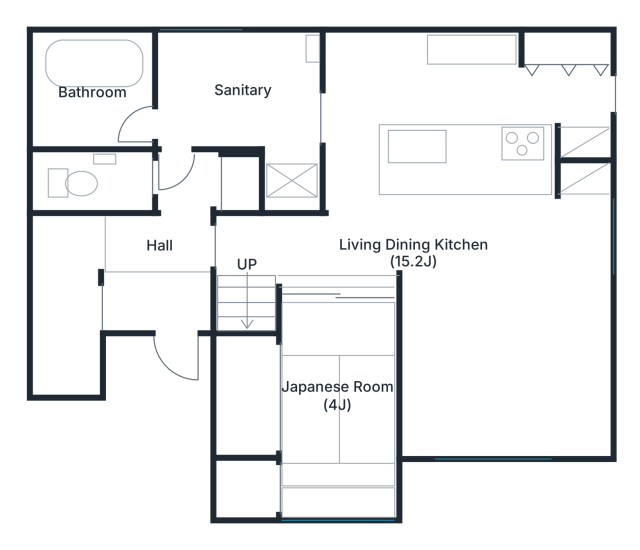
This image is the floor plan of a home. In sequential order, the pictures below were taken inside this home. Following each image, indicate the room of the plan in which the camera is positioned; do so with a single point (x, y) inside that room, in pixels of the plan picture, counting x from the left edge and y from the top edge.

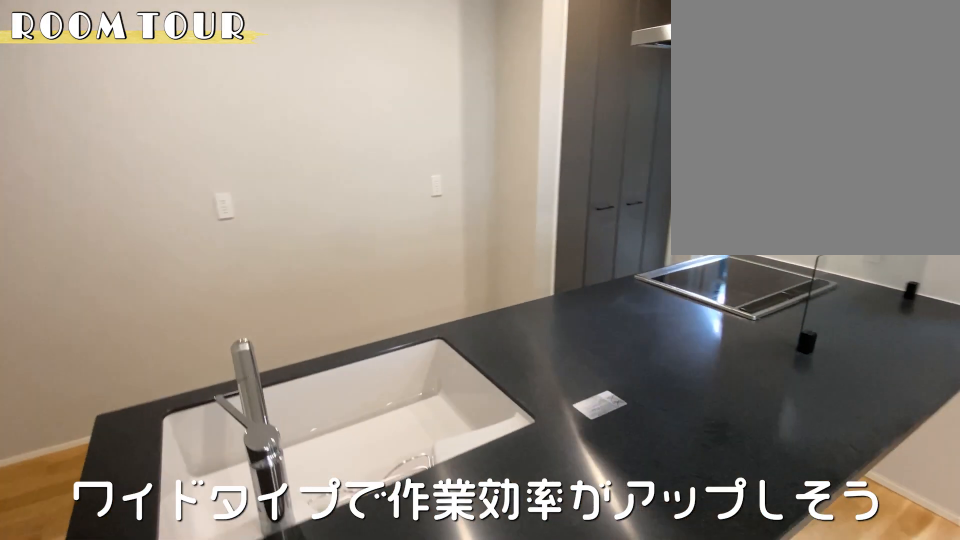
(477, 96)
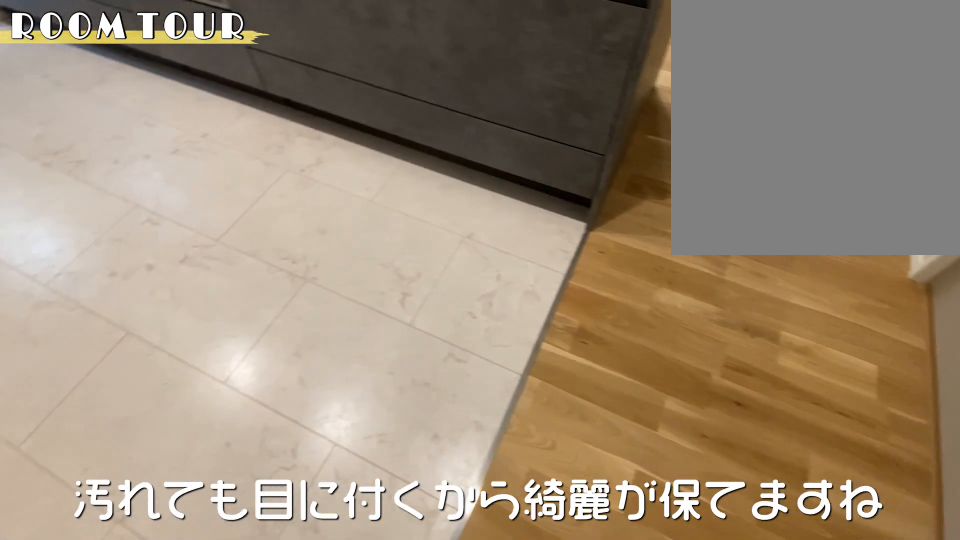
(476, 96)
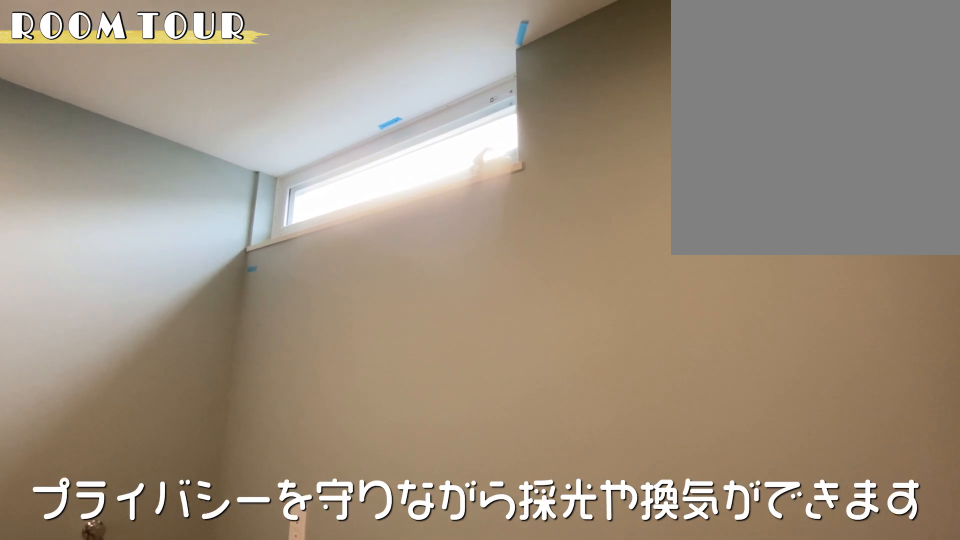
(242, 96)
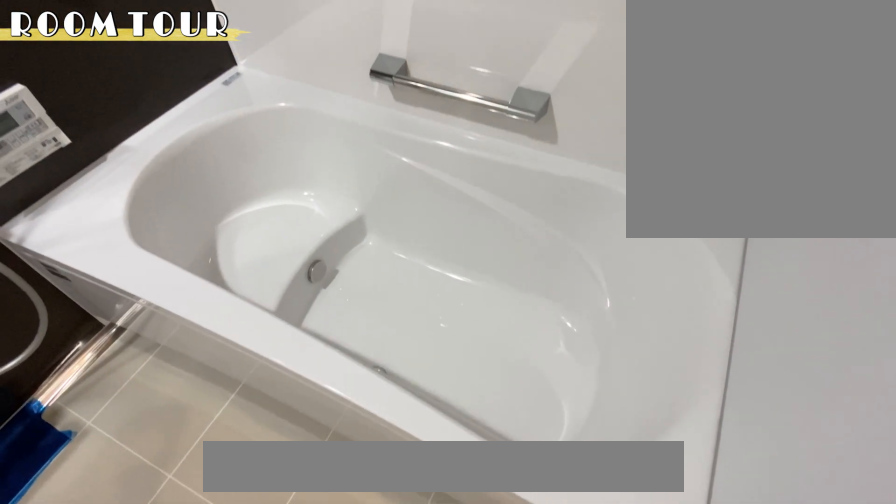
(93, 96)
